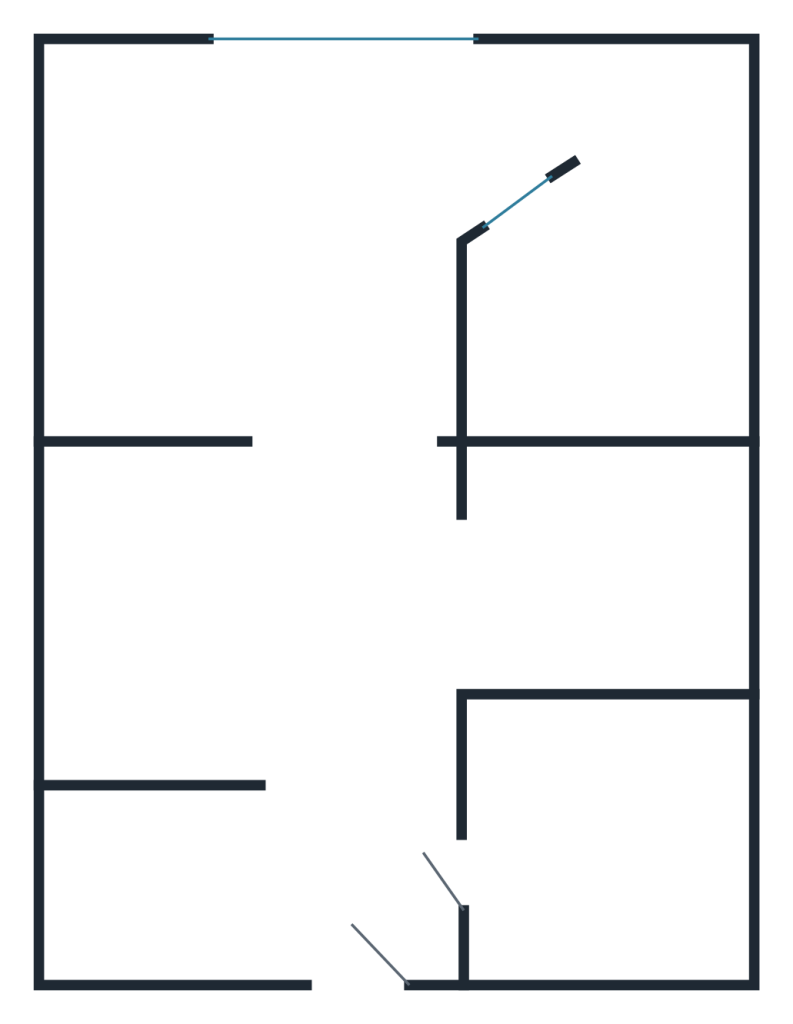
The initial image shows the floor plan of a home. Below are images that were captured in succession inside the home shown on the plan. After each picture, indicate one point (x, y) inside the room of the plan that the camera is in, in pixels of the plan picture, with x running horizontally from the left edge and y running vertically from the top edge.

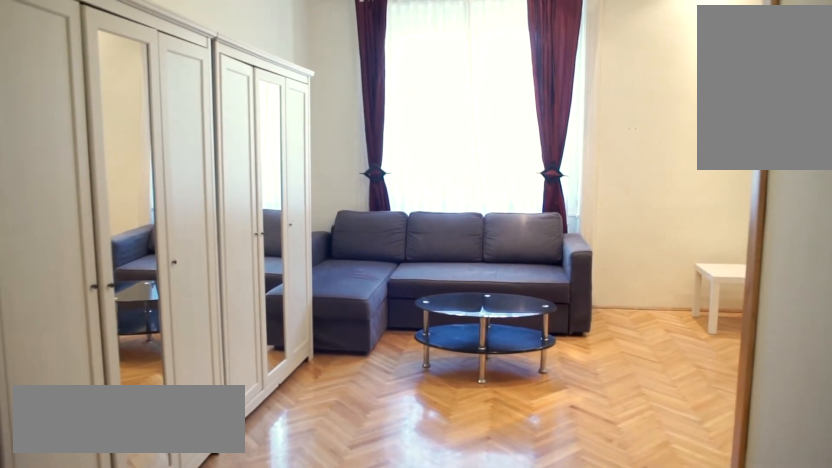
(308, 262)
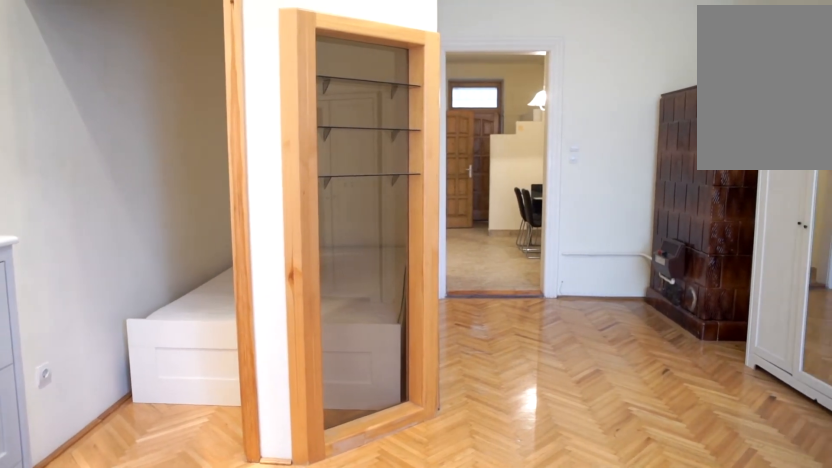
(308, 262)
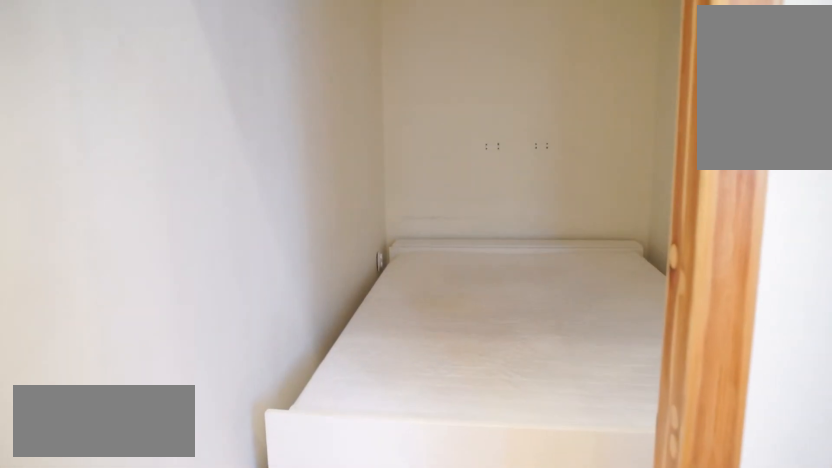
(628, 304)
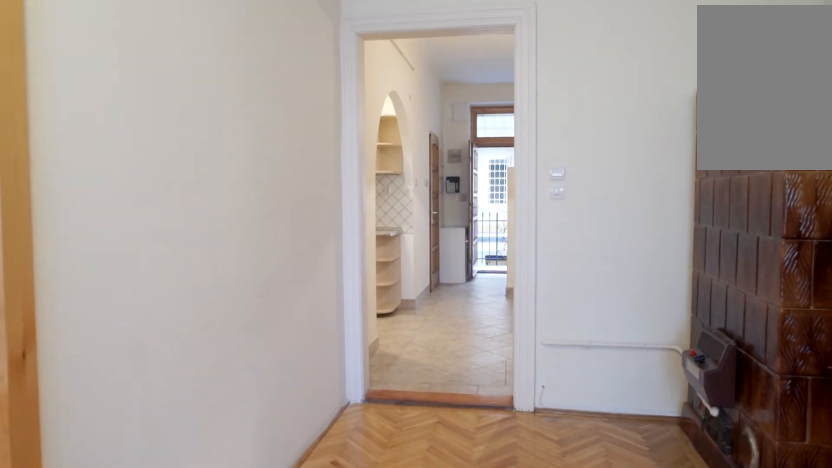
(364, 257)
